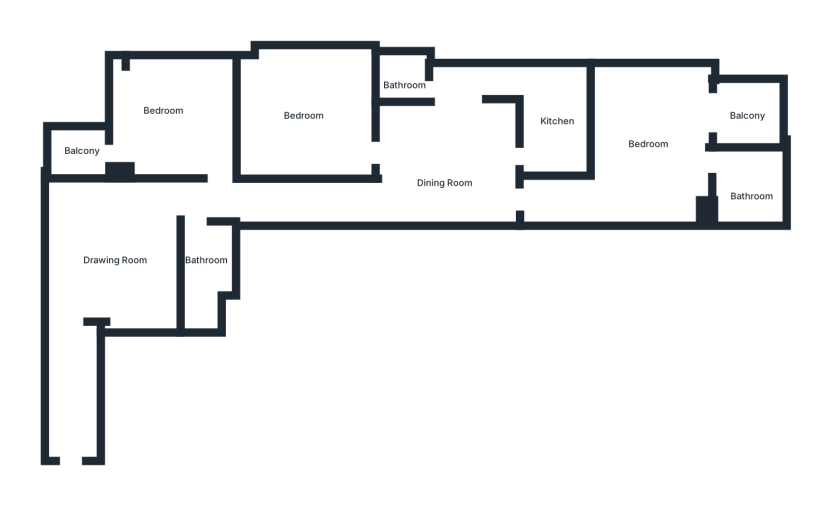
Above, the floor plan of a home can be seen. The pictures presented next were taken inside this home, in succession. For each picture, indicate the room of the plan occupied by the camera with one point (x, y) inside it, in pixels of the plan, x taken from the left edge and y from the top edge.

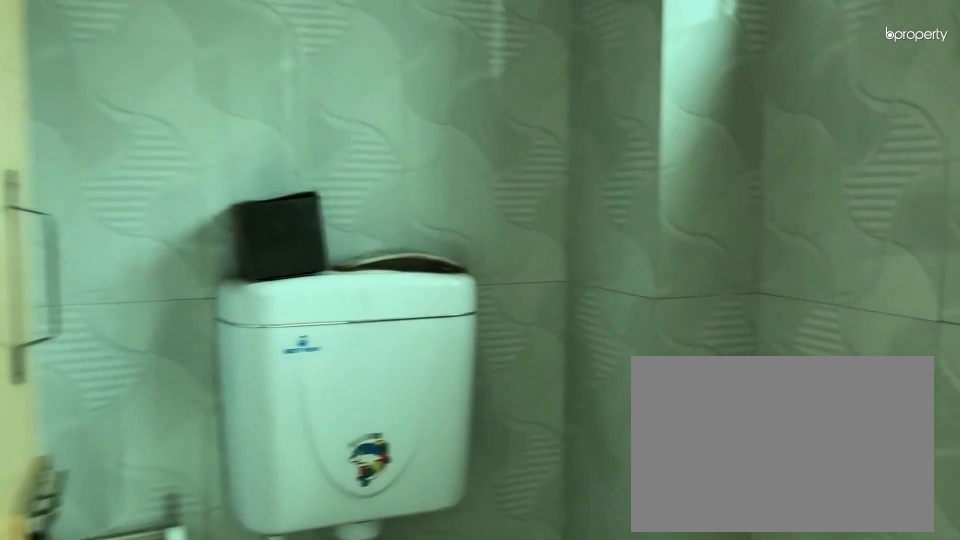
(405, 80)
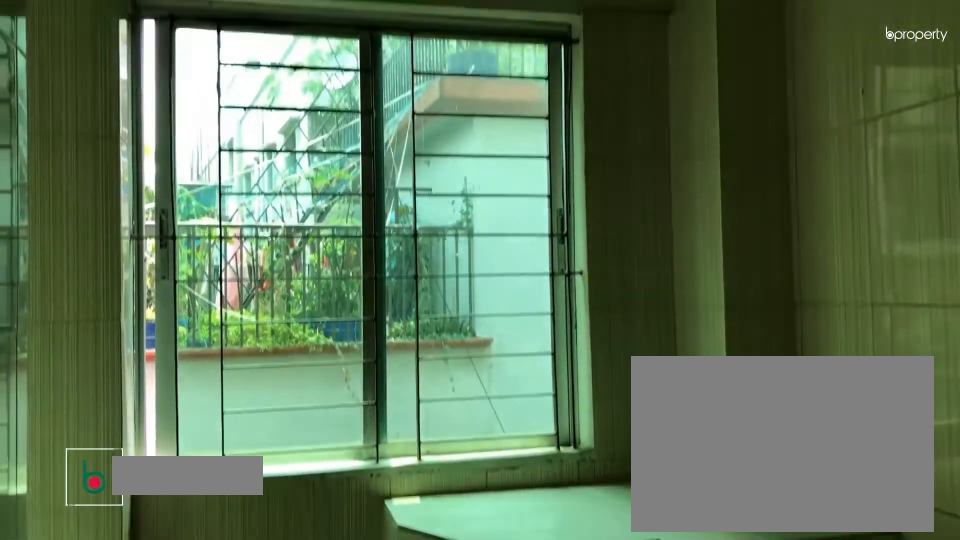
(556, 120)
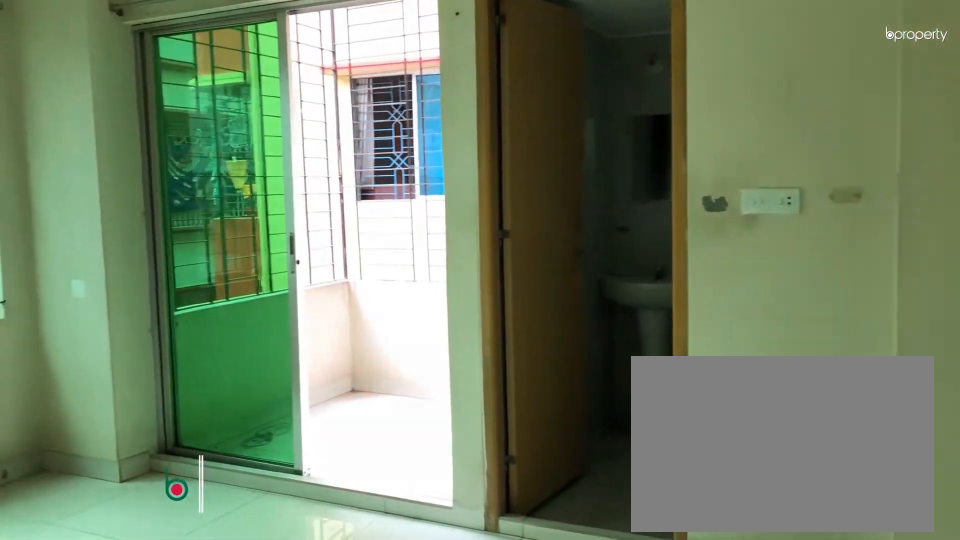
(662, 143)
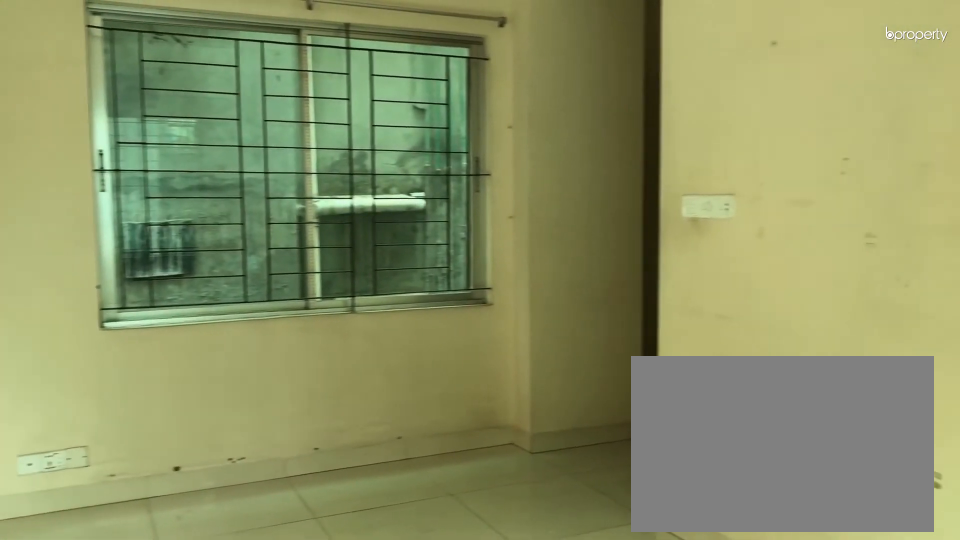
(662, 143)
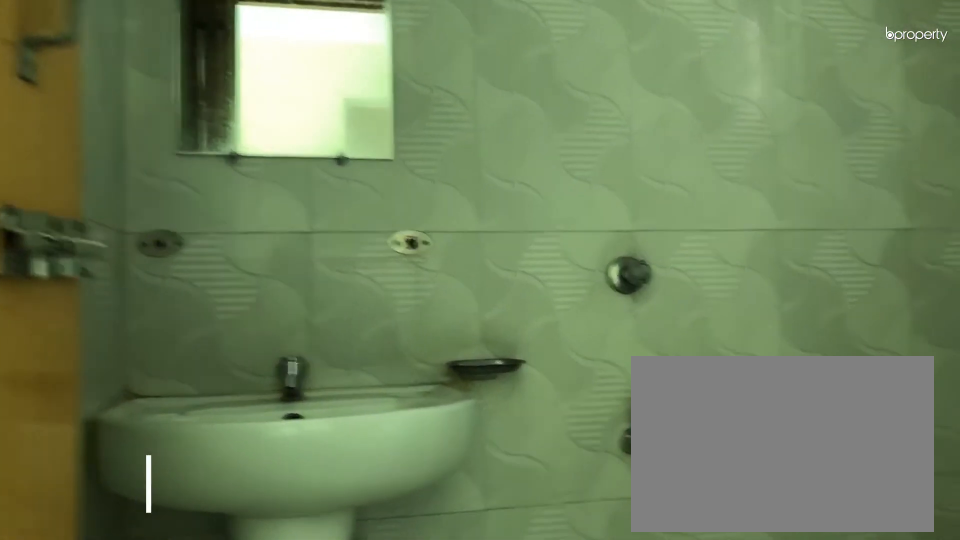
(749, 188)
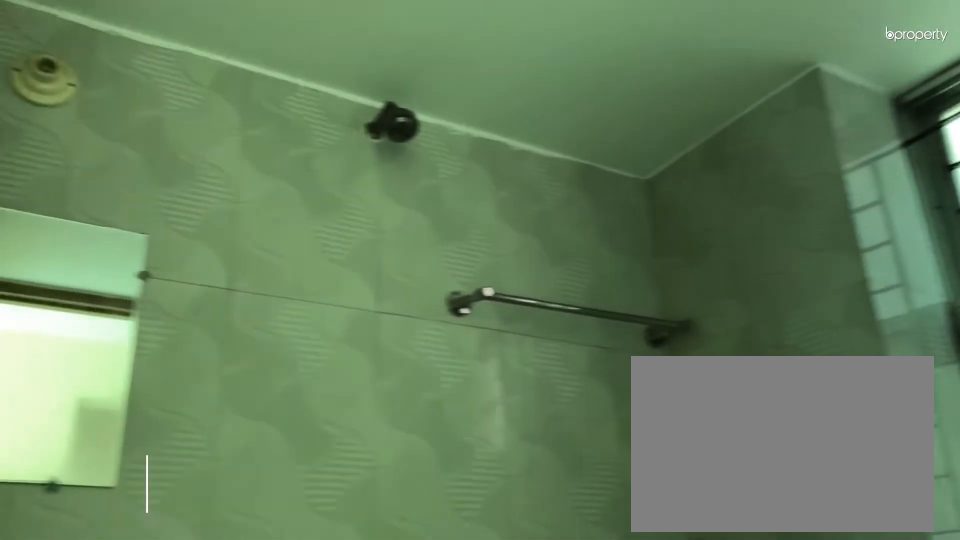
(749, 188)
